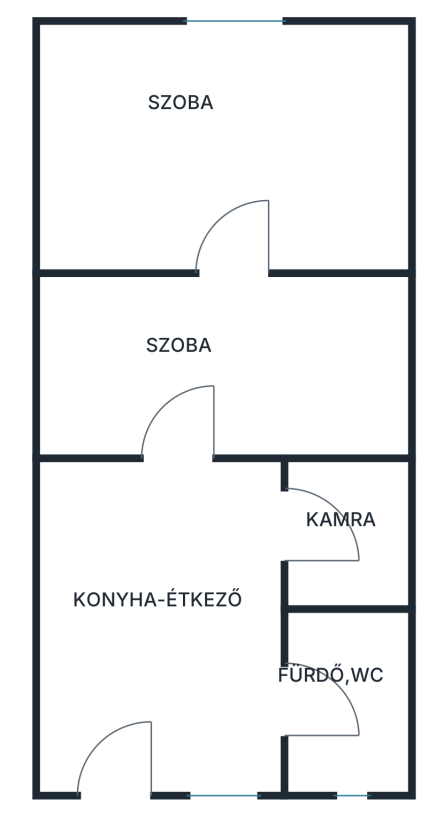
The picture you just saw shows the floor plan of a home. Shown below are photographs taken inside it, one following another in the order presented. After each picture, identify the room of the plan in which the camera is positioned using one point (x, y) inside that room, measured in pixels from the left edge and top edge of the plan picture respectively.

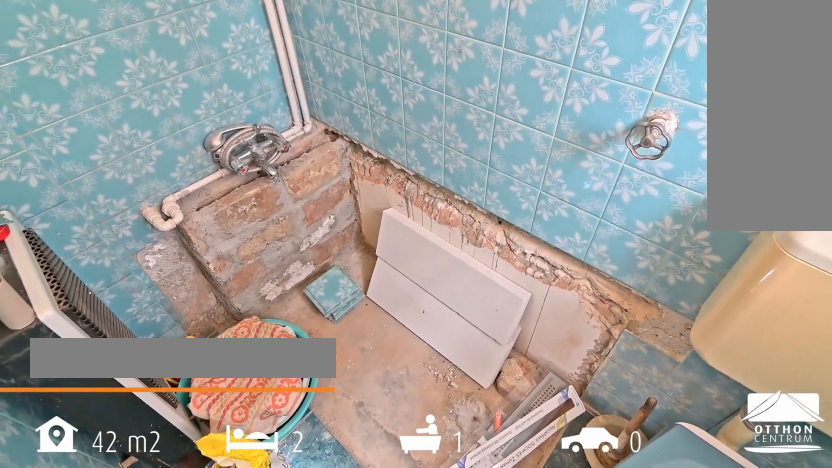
(349, 693)
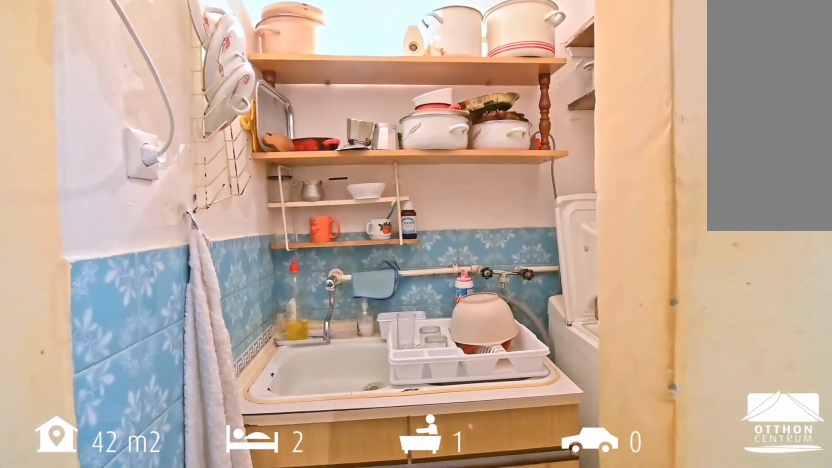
(354, 532)
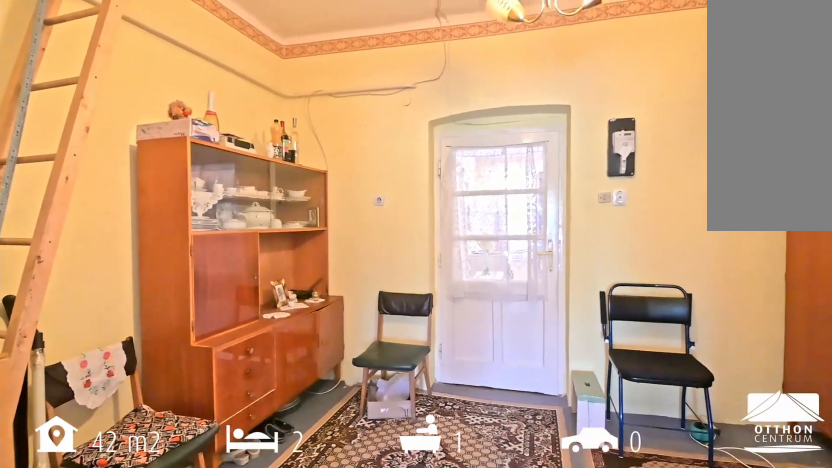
(215, 371)
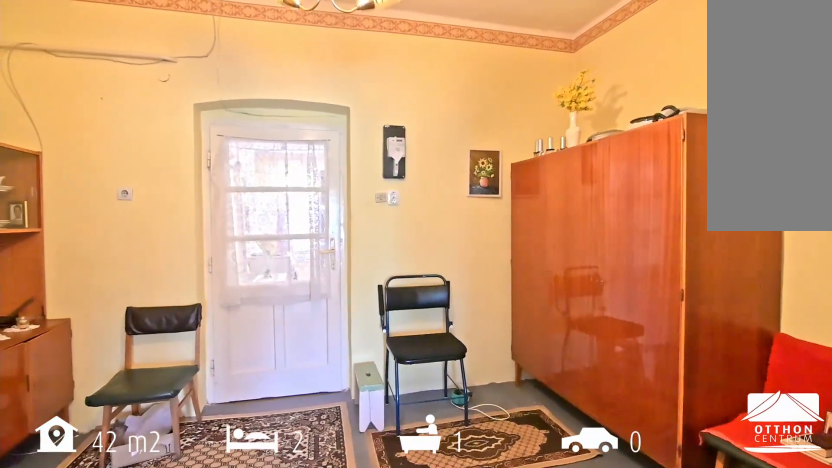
(215, 371)
